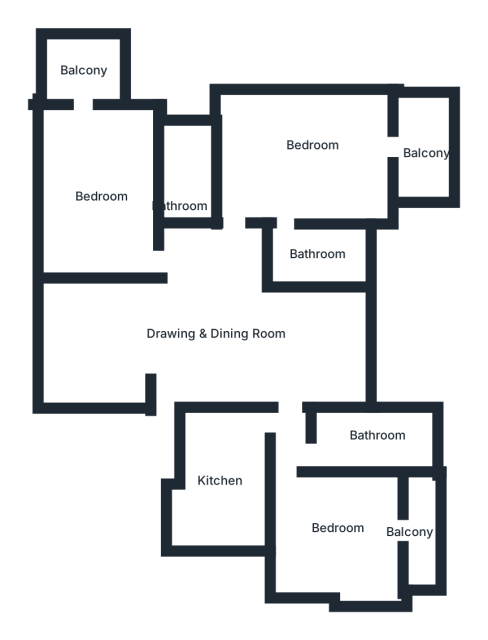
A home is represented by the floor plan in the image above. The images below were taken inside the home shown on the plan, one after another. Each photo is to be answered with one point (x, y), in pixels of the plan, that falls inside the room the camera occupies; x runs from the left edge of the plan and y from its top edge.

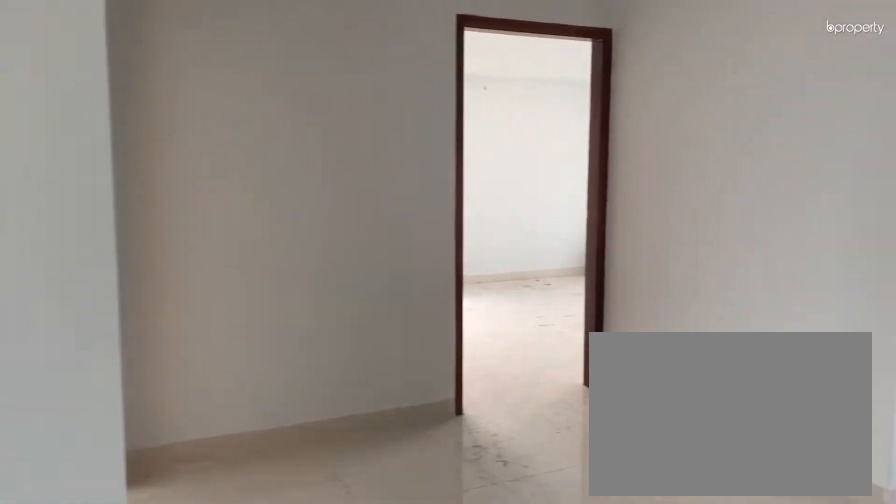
(186, 342)
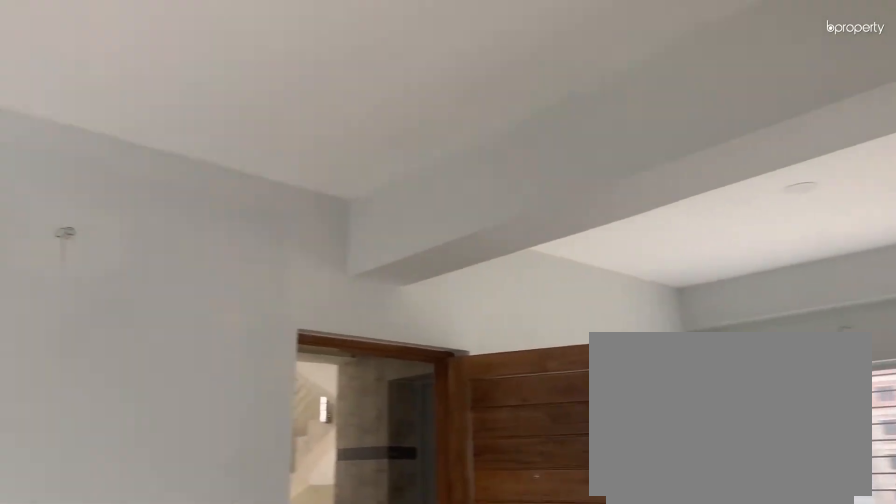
(186, 342)
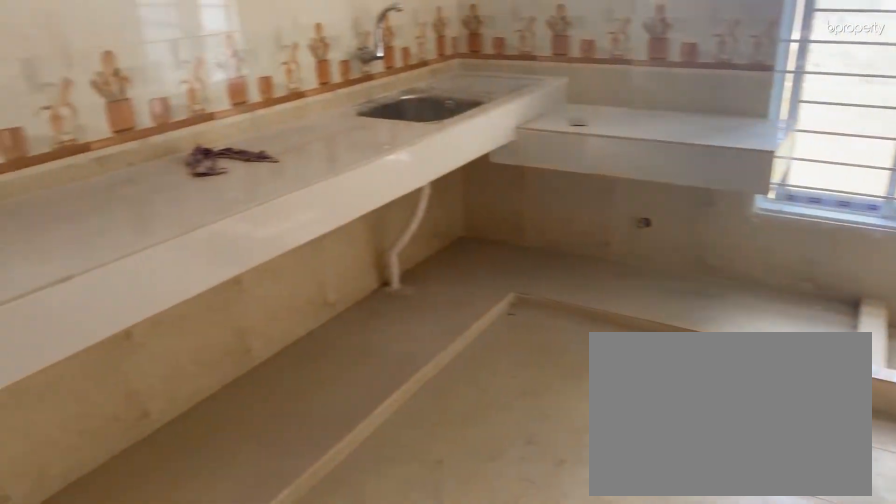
(219, 477)
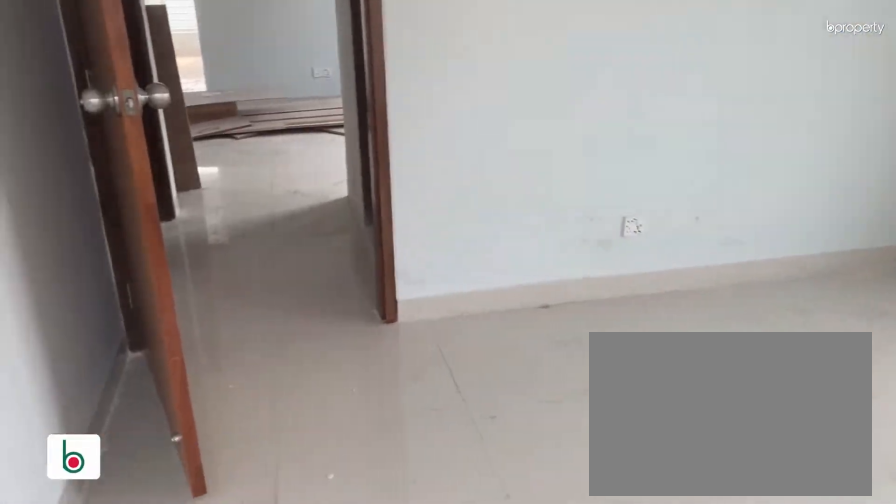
(351, 535)
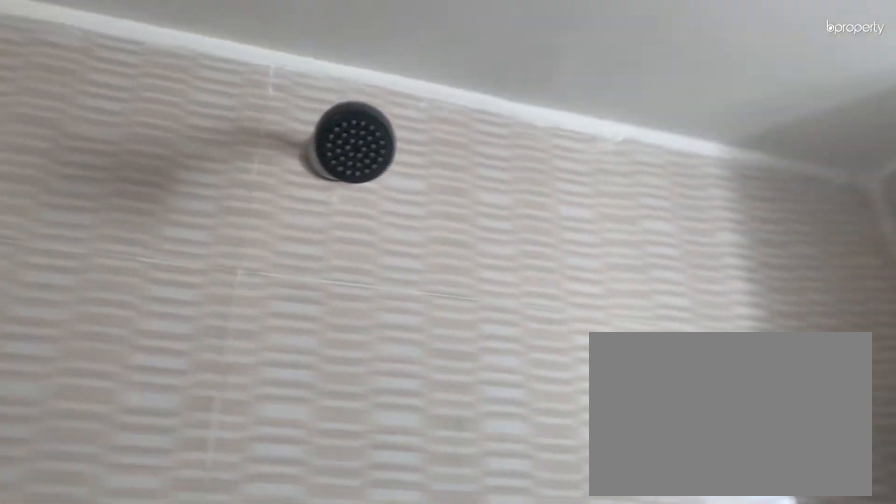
(361, 436)
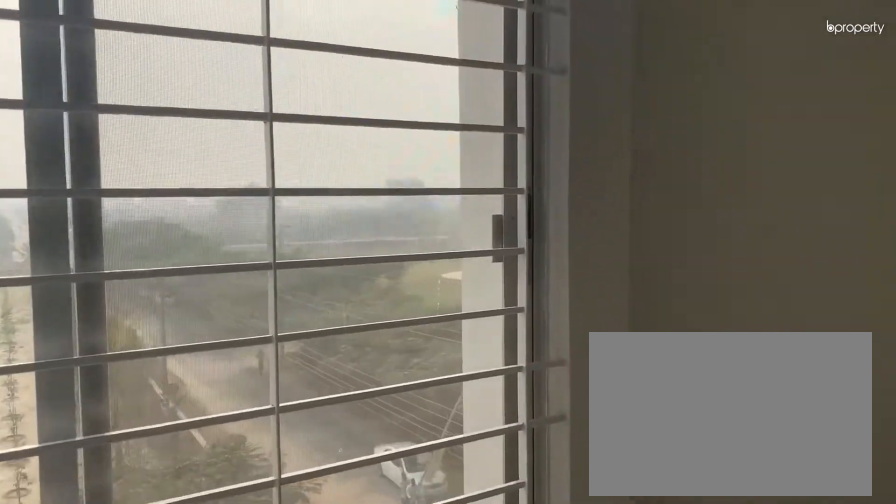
(303, 168)
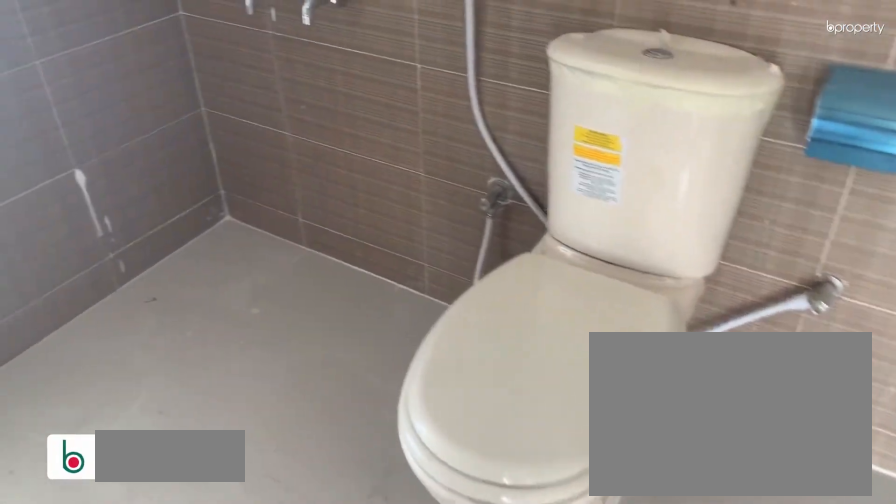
(313, 254)
